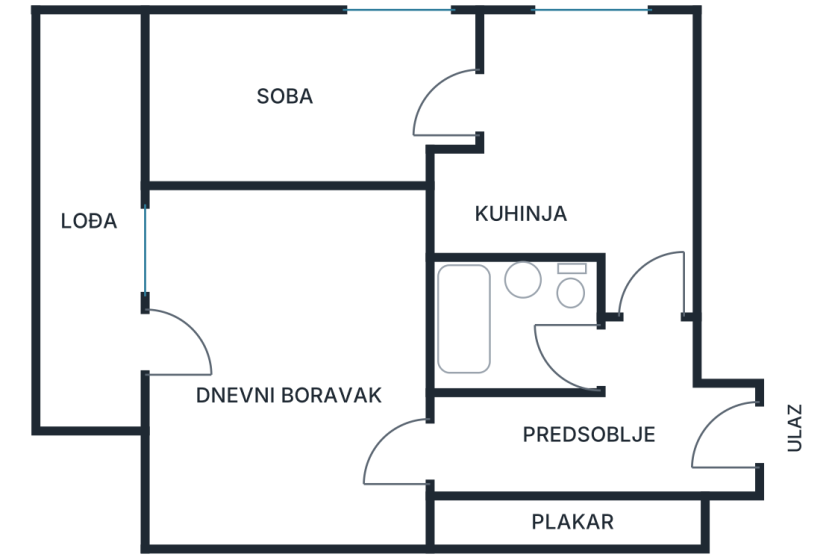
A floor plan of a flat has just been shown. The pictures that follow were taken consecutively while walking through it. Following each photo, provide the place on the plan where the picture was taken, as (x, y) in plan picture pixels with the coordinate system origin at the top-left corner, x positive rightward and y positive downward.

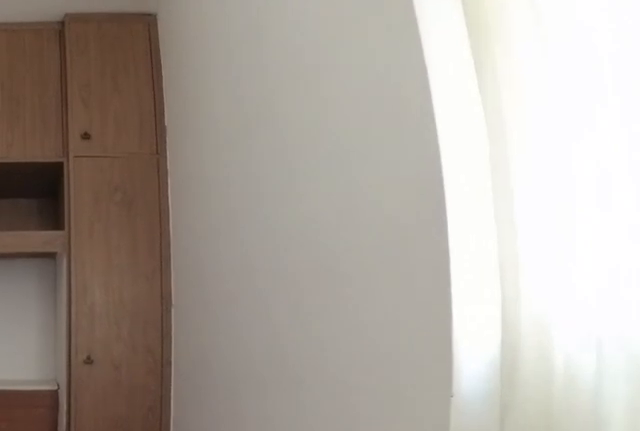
(436, 111)
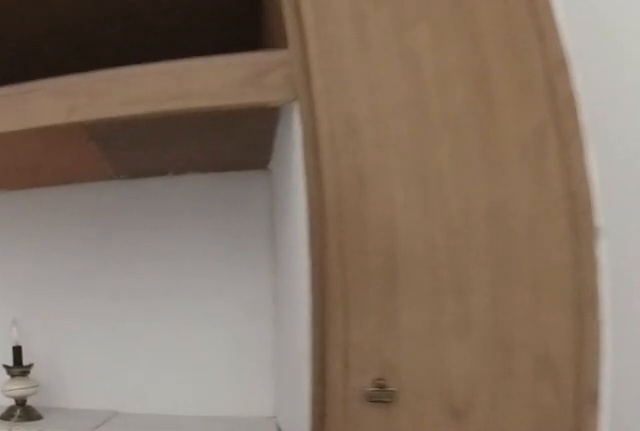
(277, 111)
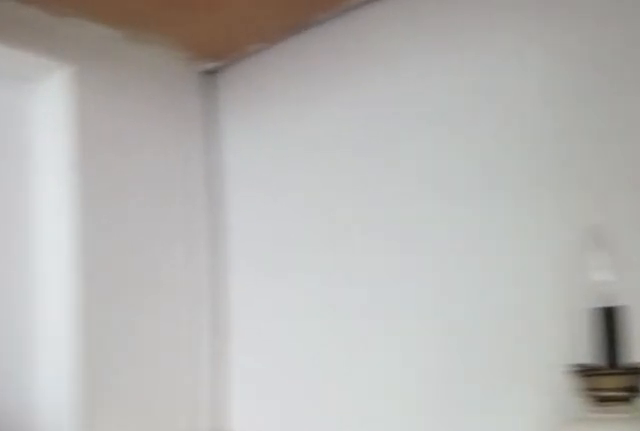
(209, 95)
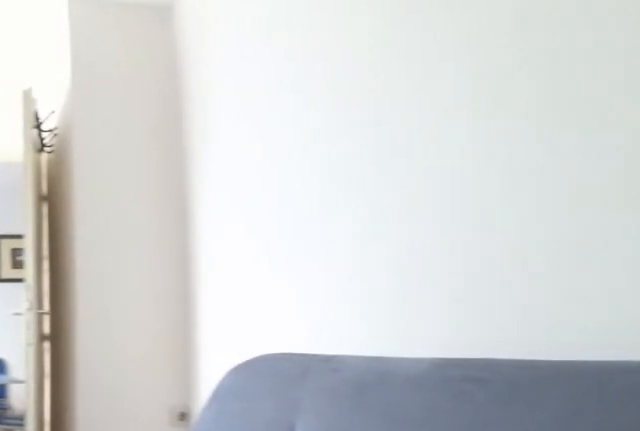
(179, 109)
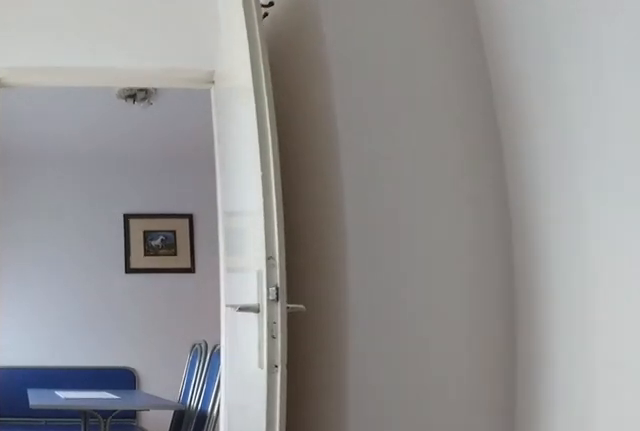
(274, 113)
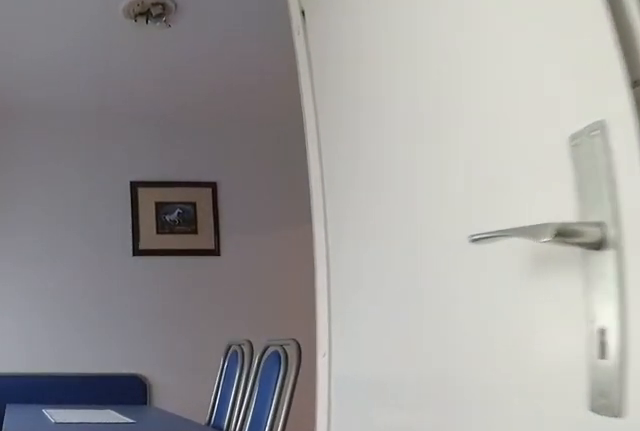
(350, 114)
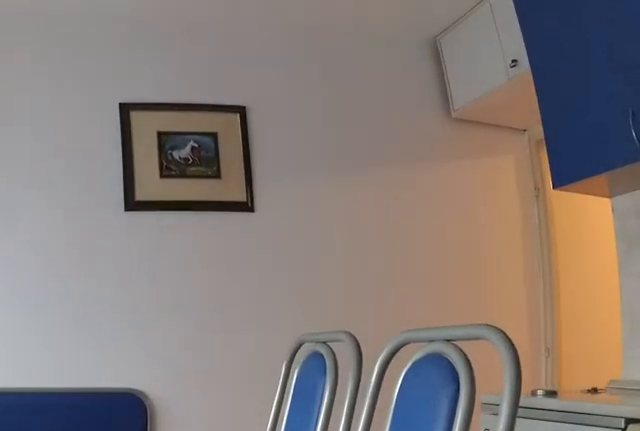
(471, 114)
